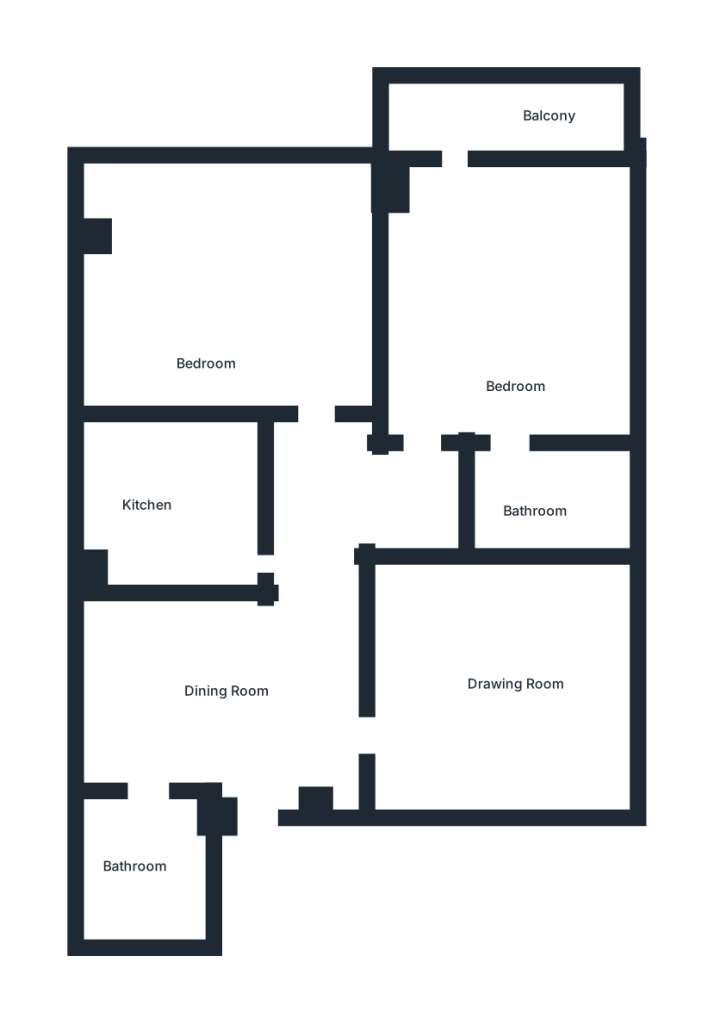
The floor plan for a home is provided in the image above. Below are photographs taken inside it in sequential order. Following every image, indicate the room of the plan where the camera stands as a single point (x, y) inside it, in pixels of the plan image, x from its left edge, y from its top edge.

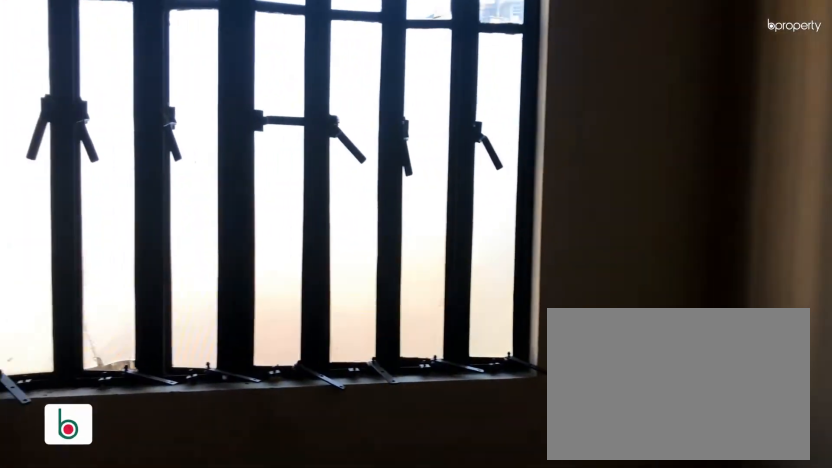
(231, 684)
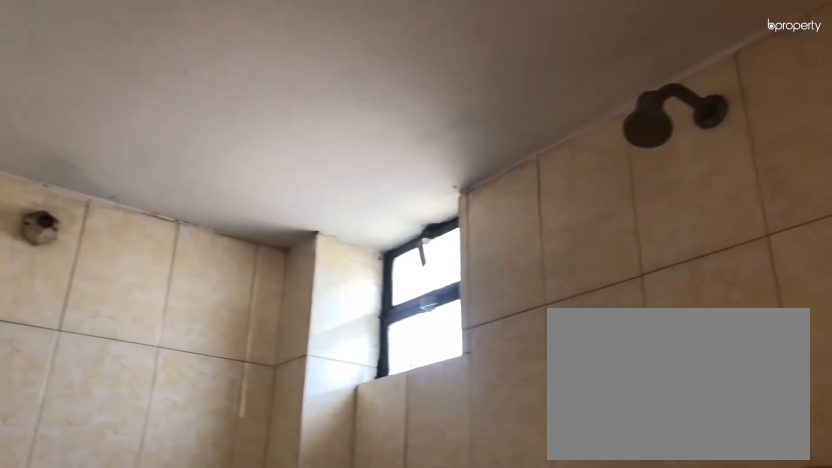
(143, 869)
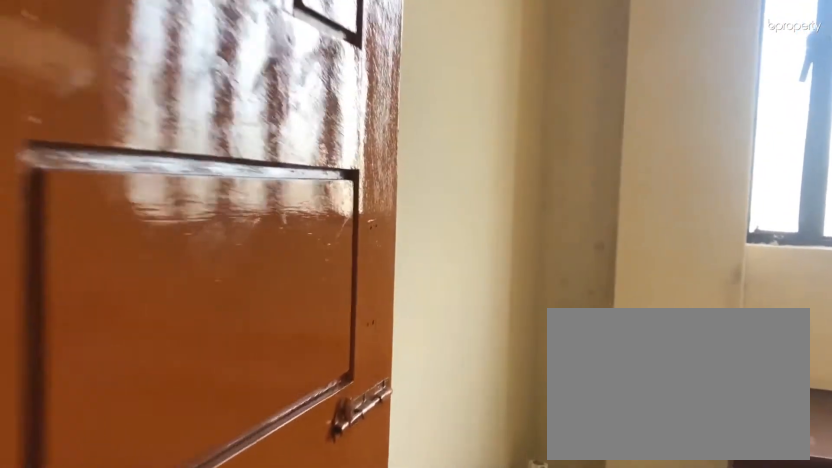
(157, 497)
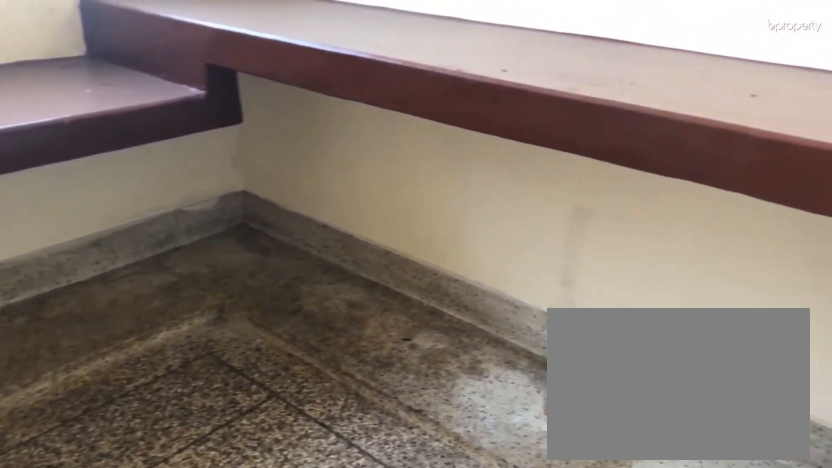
(157, 497)
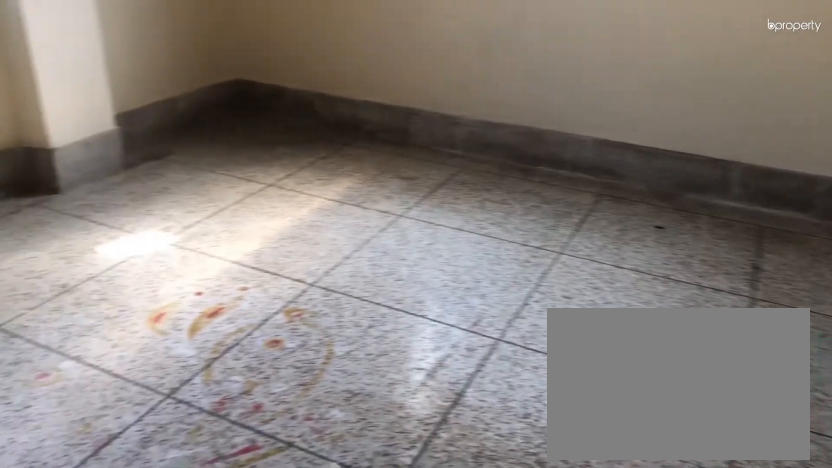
(203, 305)
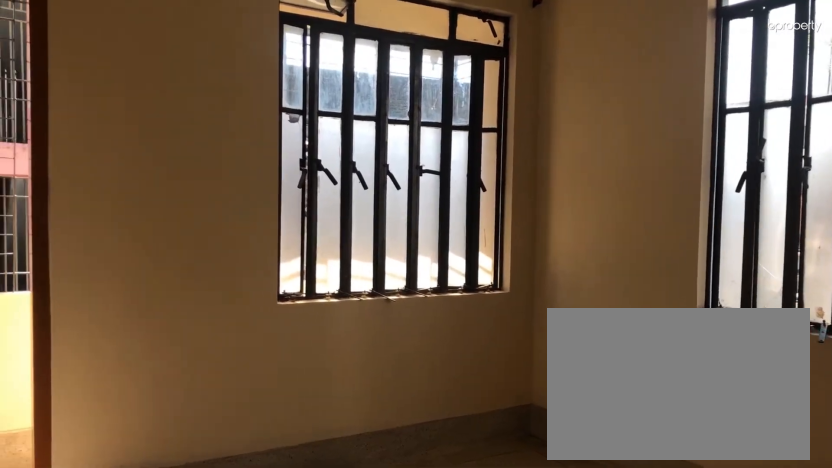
(508, 298)
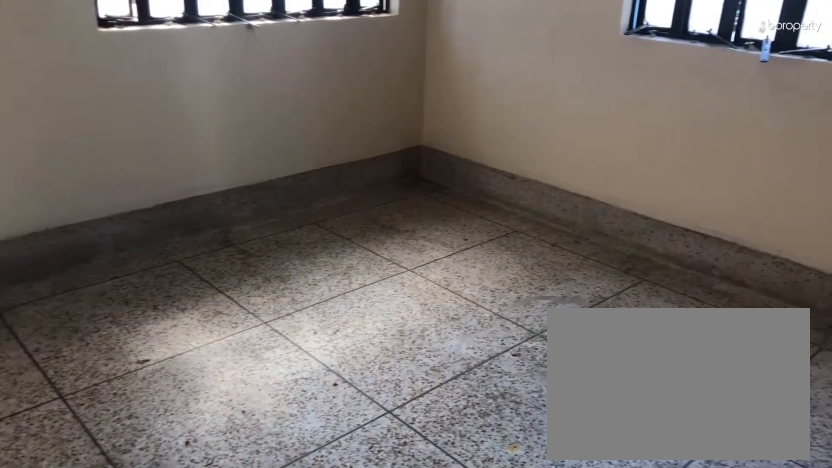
(508, 299)
